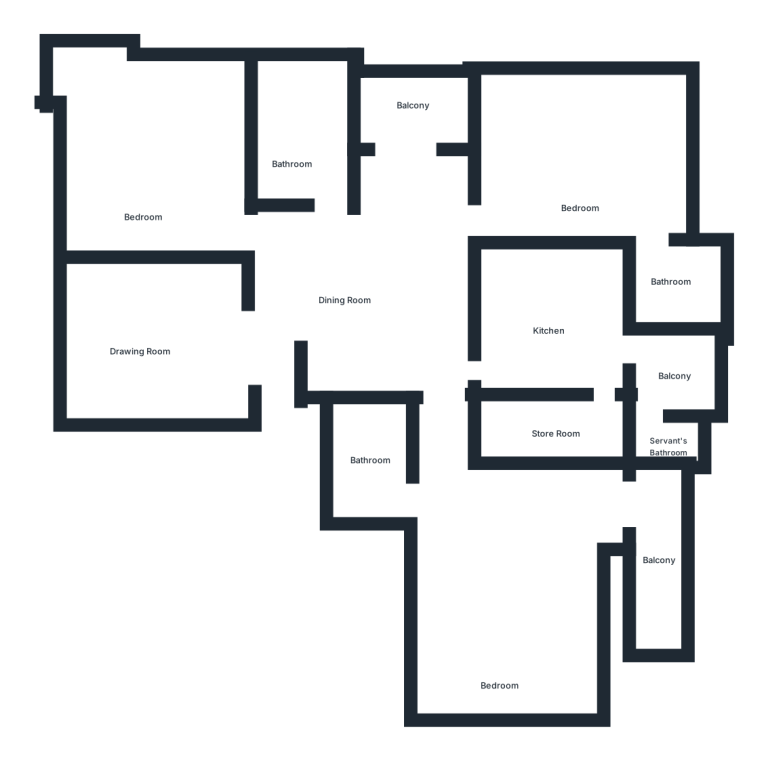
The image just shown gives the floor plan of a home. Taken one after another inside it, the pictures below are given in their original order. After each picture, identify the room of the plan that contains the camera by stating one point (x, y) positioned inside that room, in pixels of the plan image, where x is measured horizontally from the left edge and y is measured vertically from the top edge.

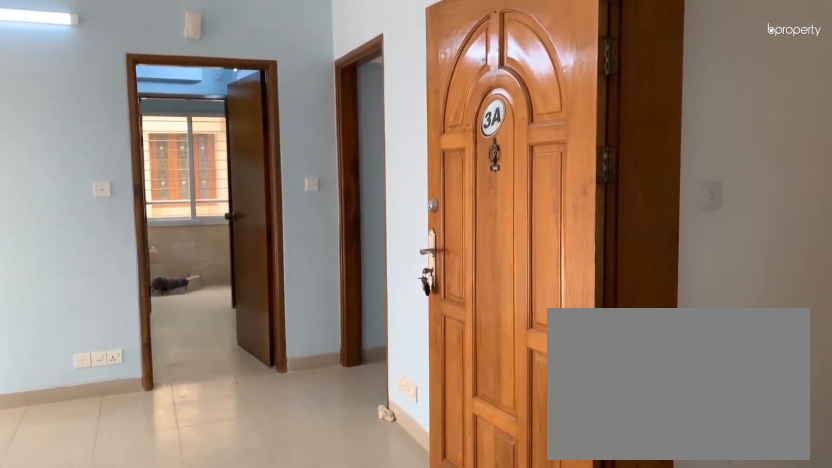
(359, 294)
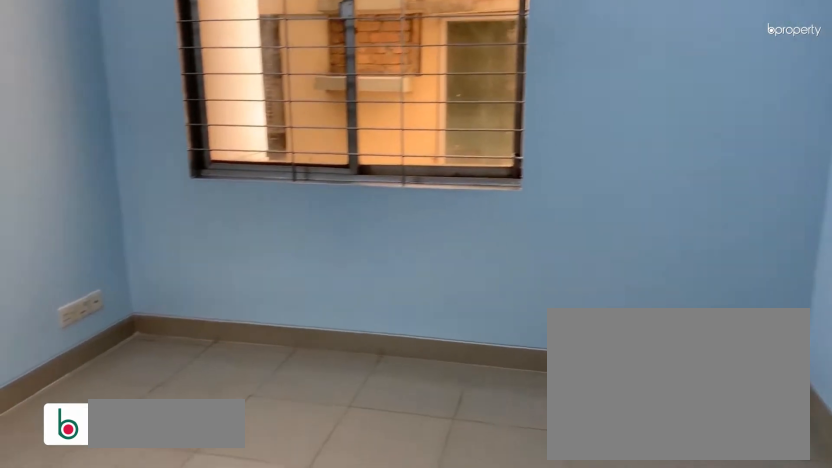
(138, 332)
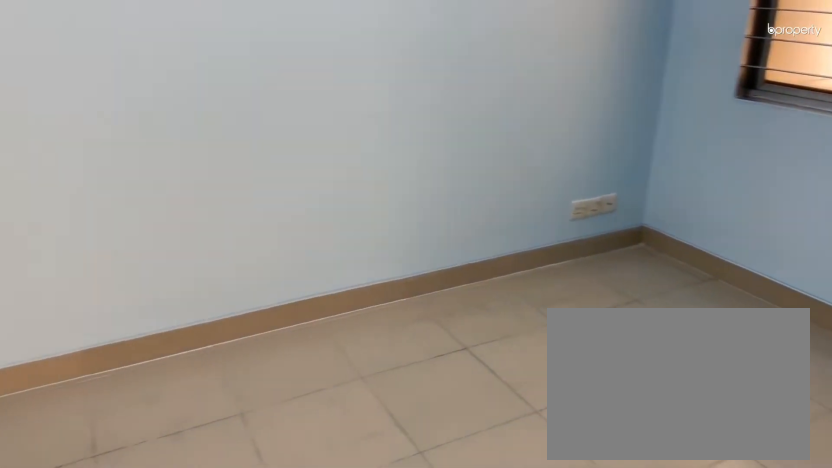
(138, 332)
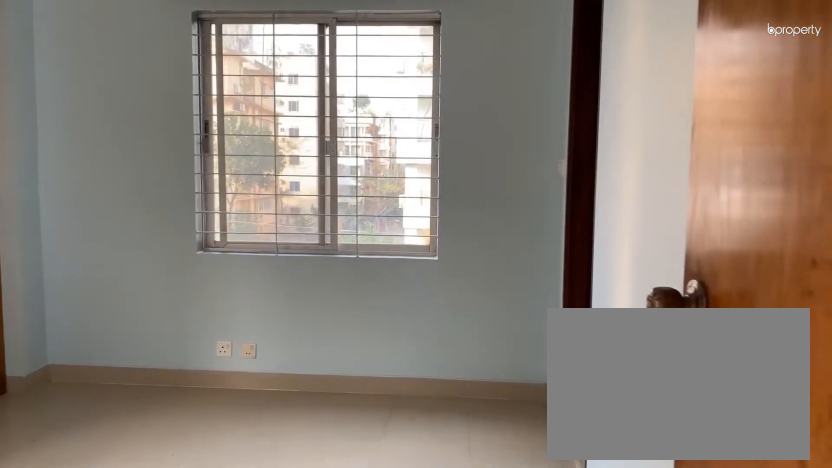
(584, 165)
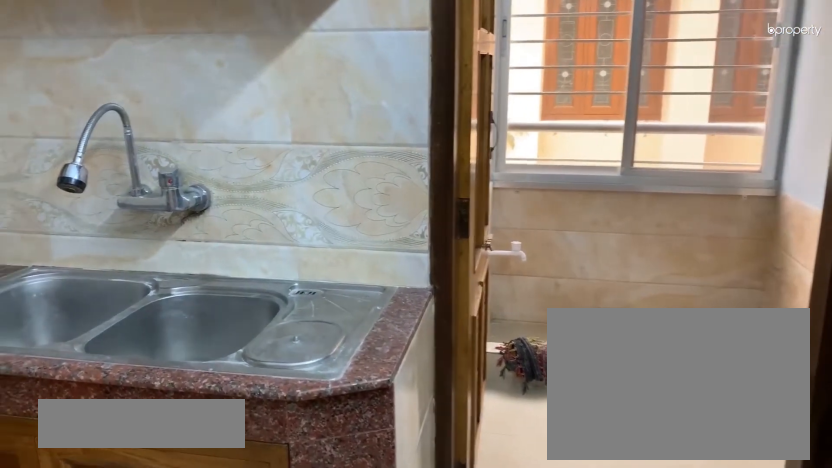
(551, 327)
